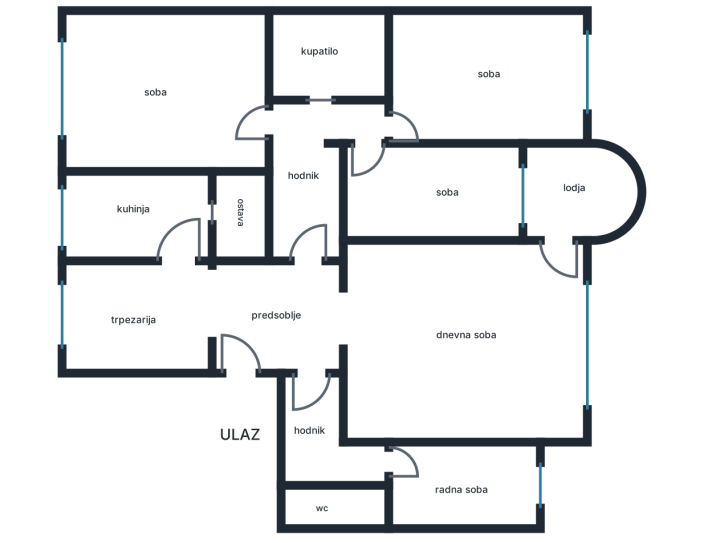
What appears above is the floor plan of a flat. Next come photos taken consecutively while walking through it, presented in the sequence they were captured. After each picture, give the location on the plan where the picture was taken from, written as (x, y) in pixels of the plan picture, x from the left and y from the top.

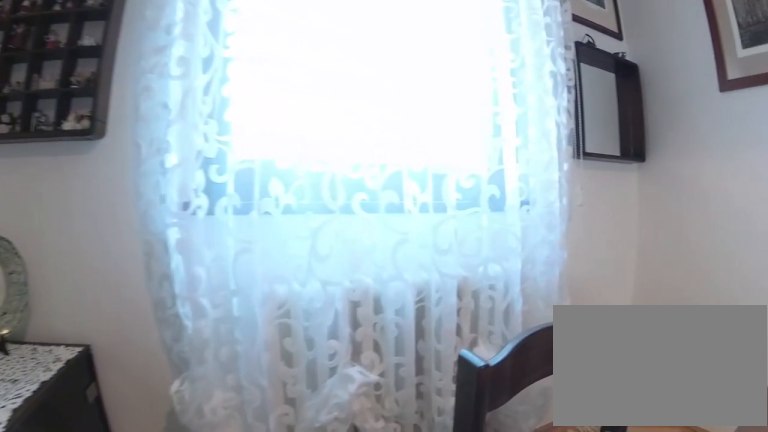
(121, 347)
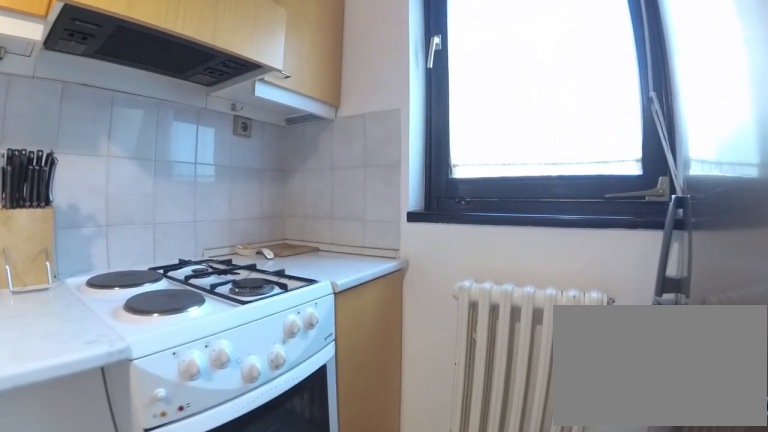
(146, 216)
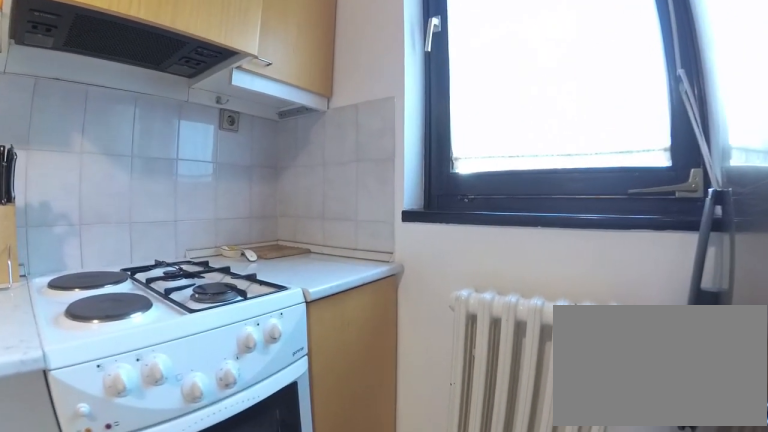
(136, 216)
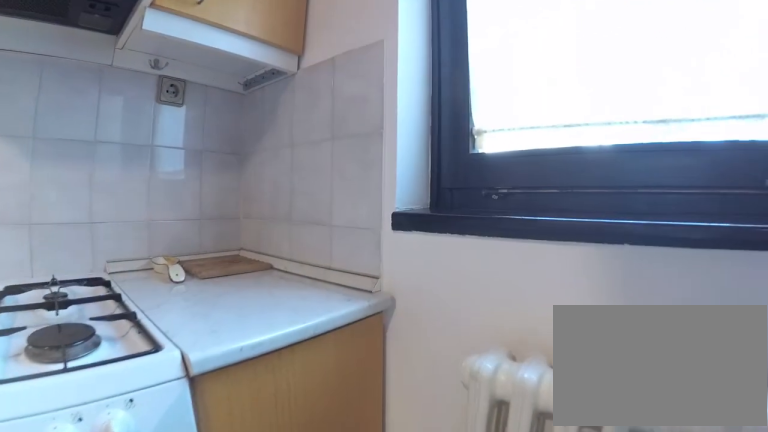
(109, 212)
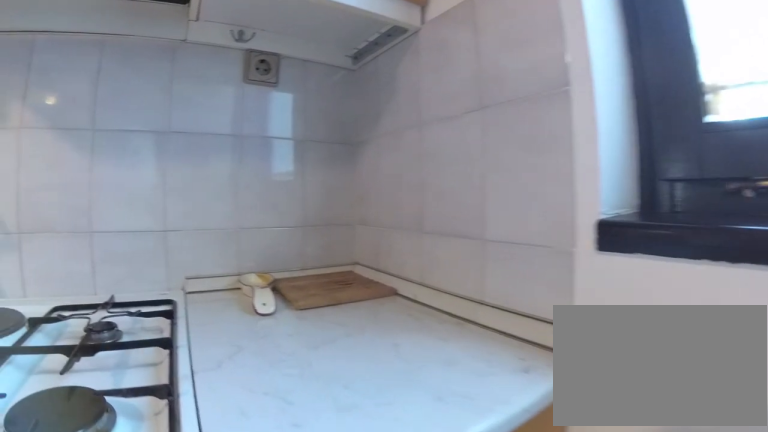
(103, 205)
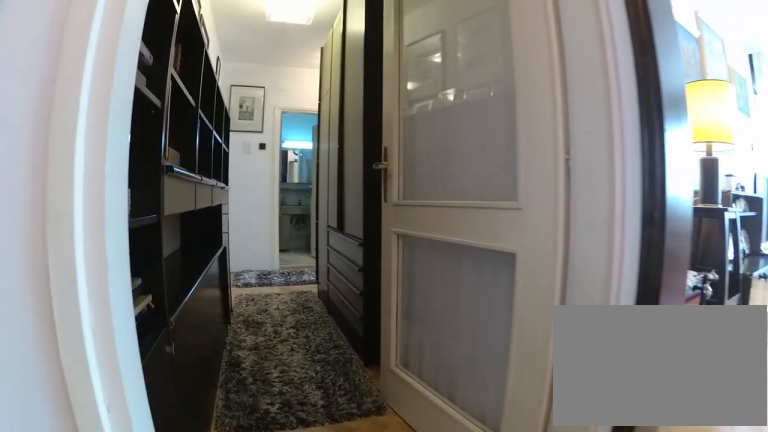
(289, 310)
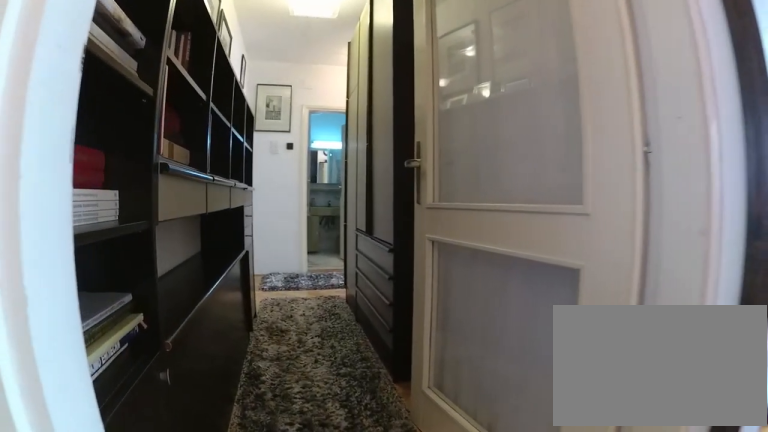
(299, 306)
